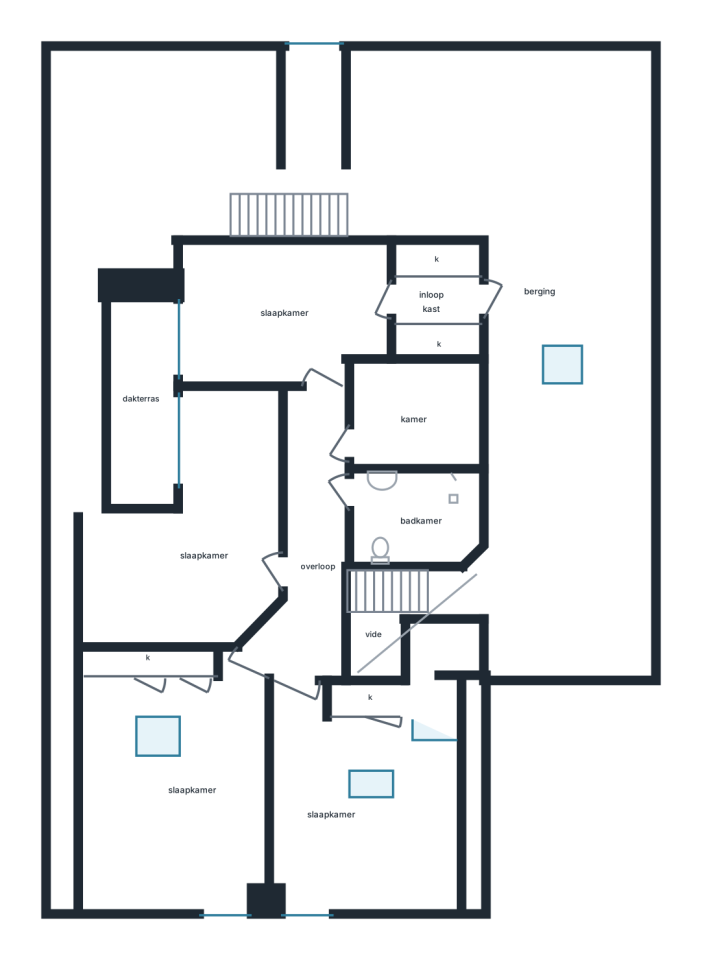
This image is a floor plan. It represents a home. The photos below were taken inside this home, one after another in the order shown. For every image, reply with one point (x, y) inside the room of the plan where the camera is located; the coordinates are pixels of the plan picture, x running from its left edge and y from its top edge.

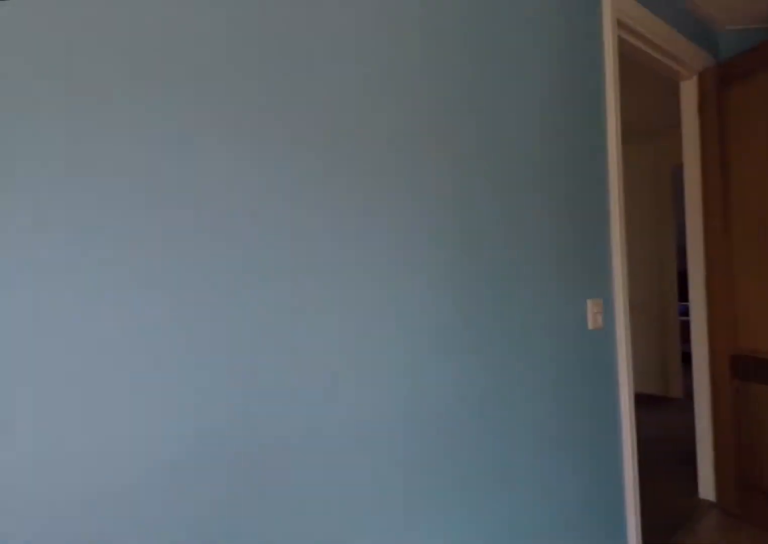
(214, 526)
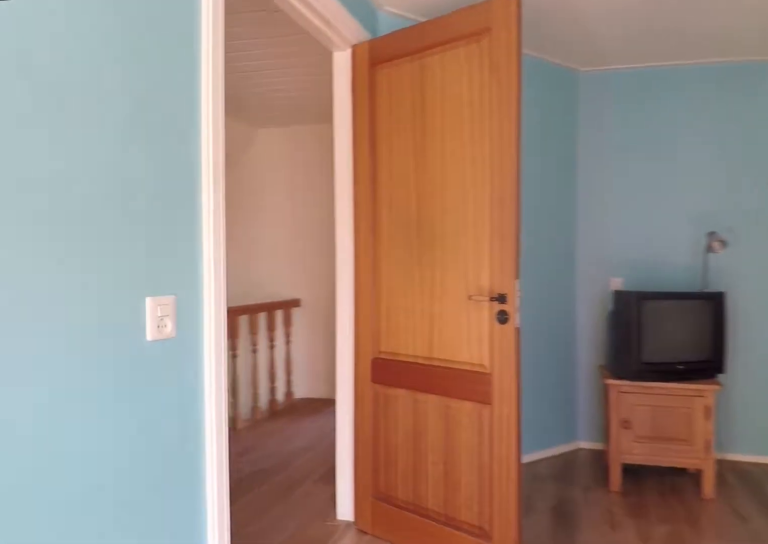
(214, 526)
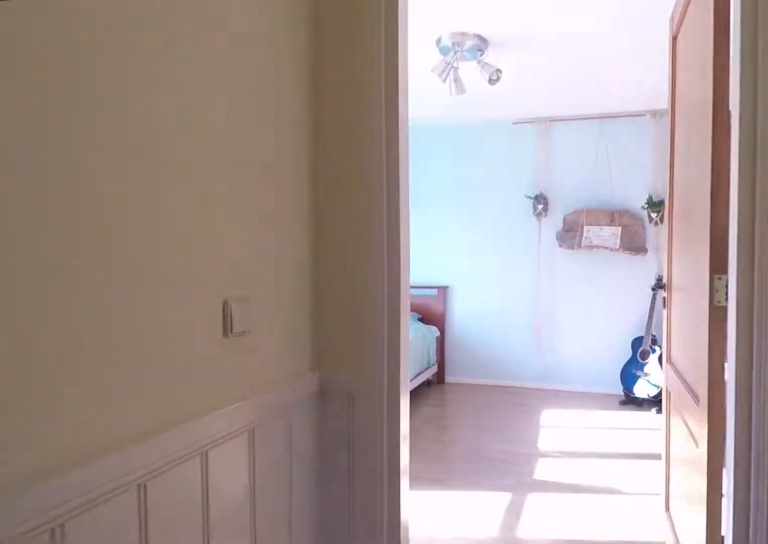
(311, 545)
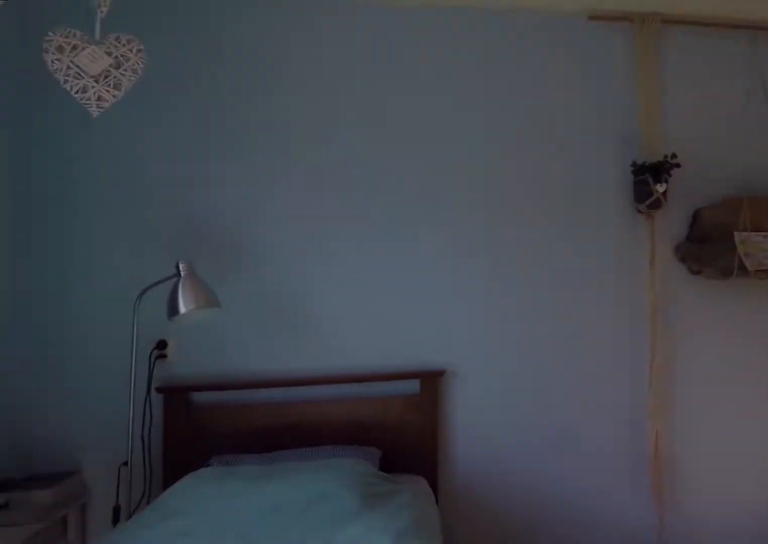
(282, 312)
